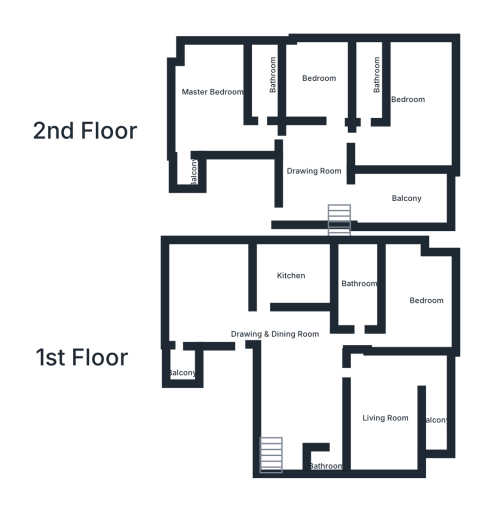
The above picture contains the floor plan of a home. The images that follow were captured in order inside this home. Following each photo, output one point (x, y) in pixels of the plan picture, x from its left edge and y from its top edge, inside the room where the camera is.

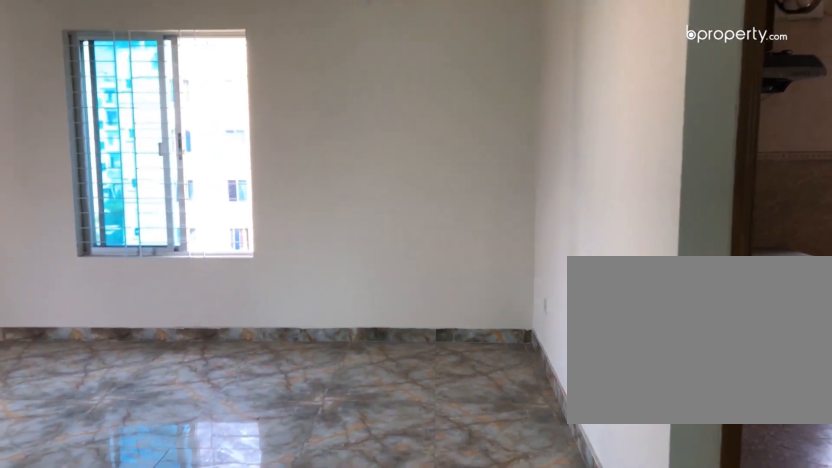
(229, 317)
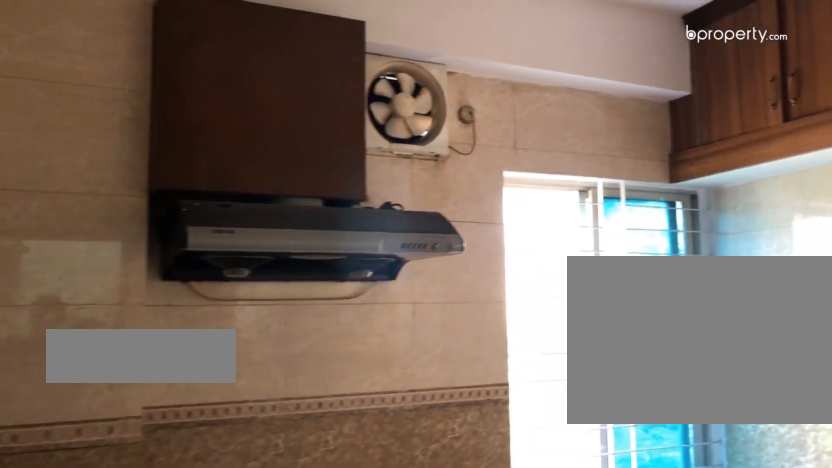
(289, 275)
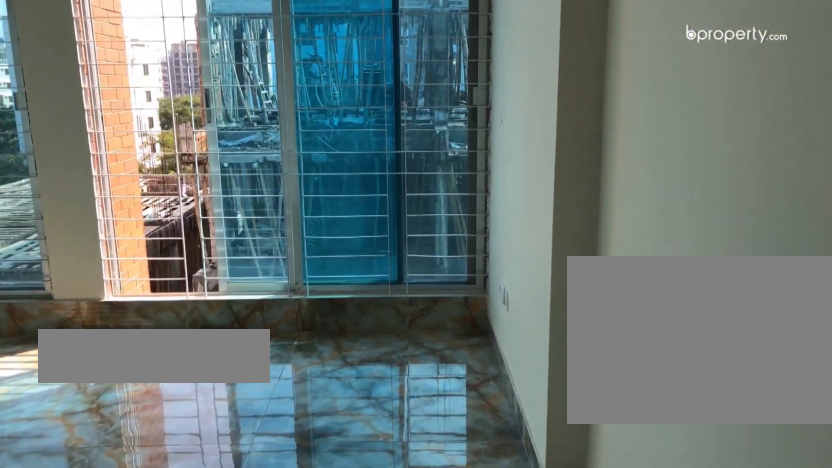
(422, 302)
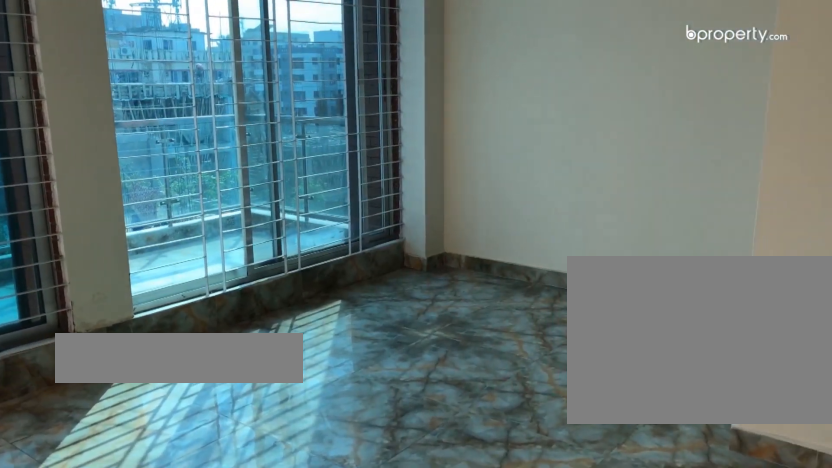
(388, 409)
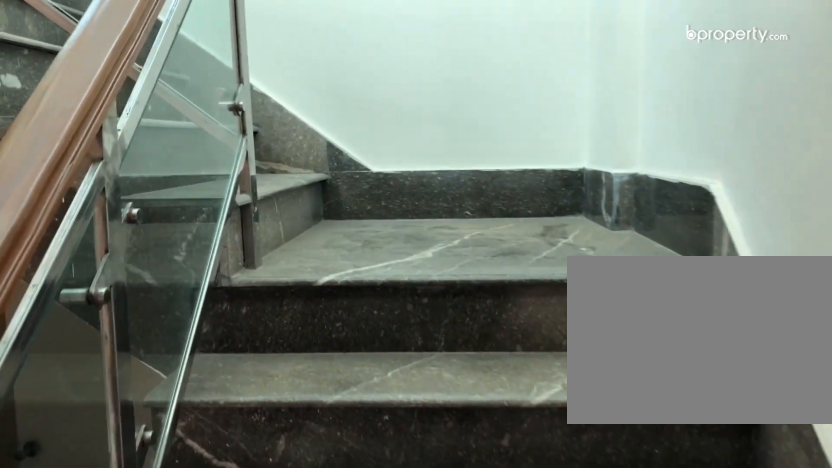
(272, 457)
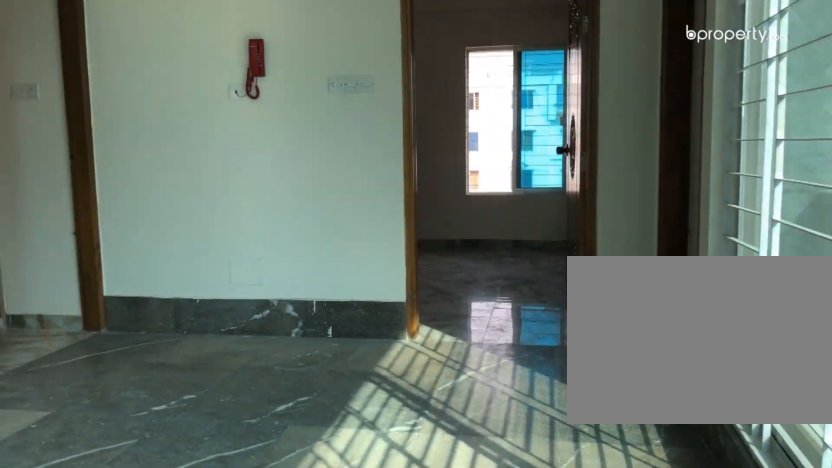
(319, 176)
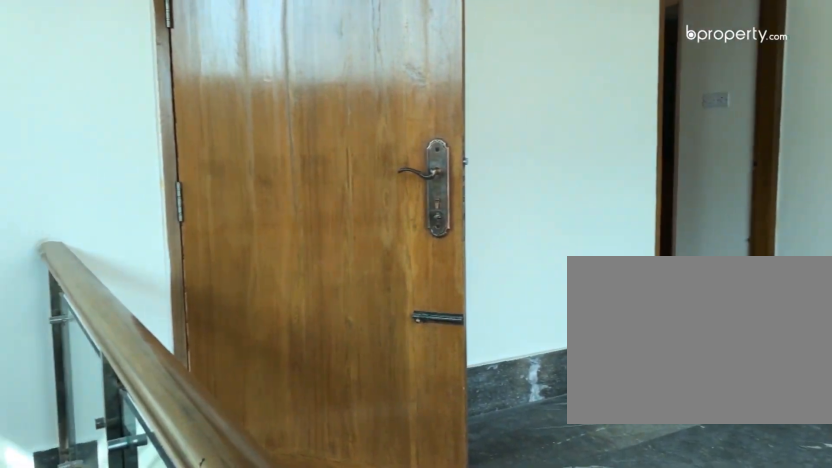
(319, 176)
